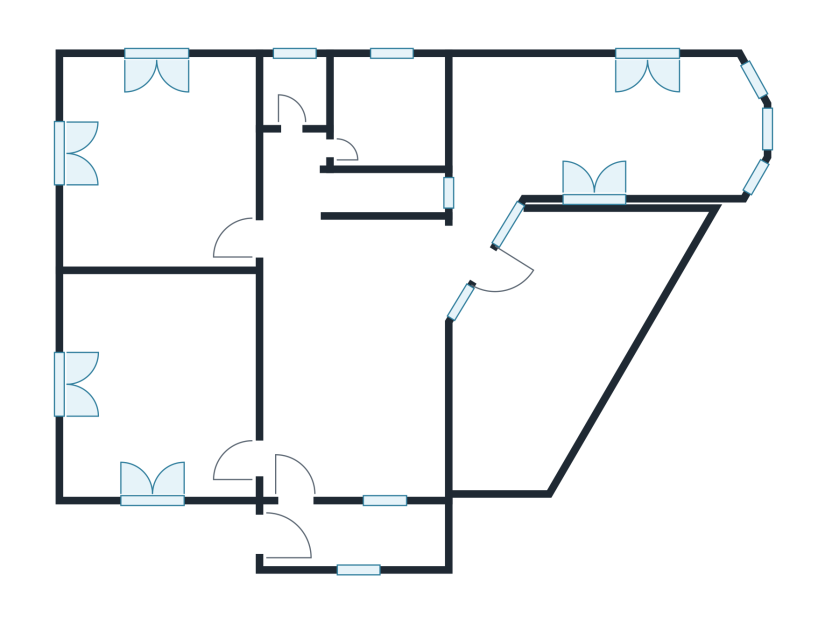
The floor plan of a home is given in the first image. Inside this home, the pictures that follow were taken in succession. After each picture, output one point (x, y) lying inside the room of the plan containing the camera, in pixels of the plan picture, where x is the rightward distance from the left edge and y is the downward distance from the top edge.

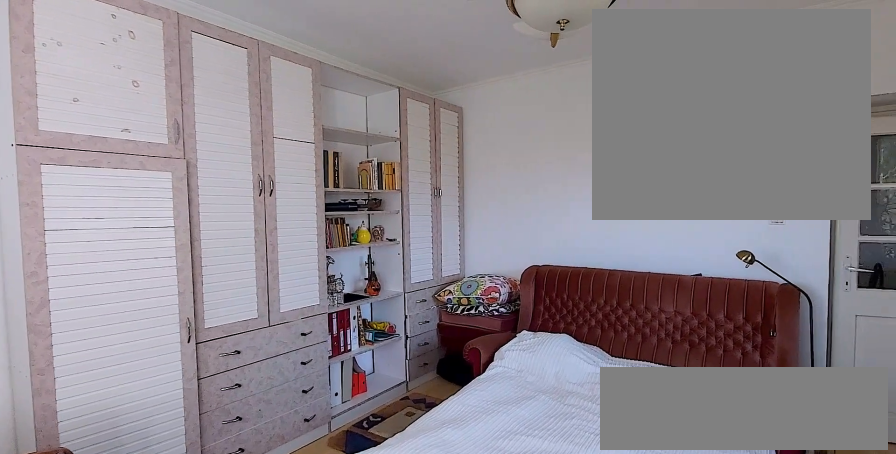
(163, 393)
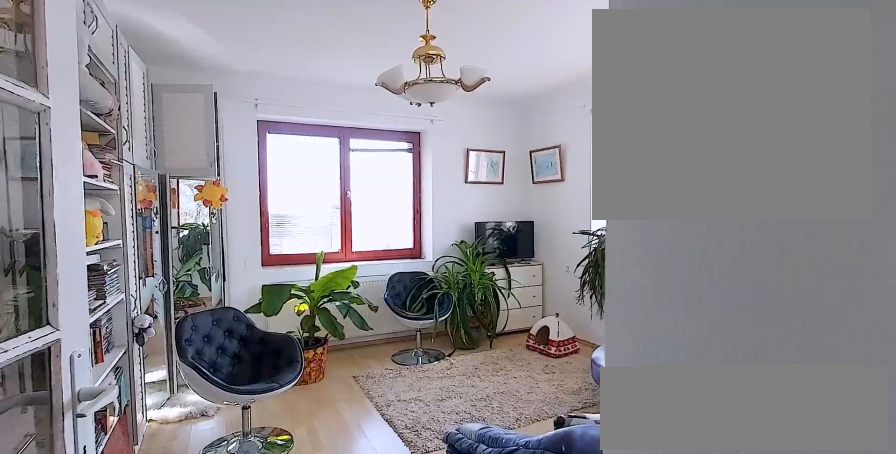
(163, 170)
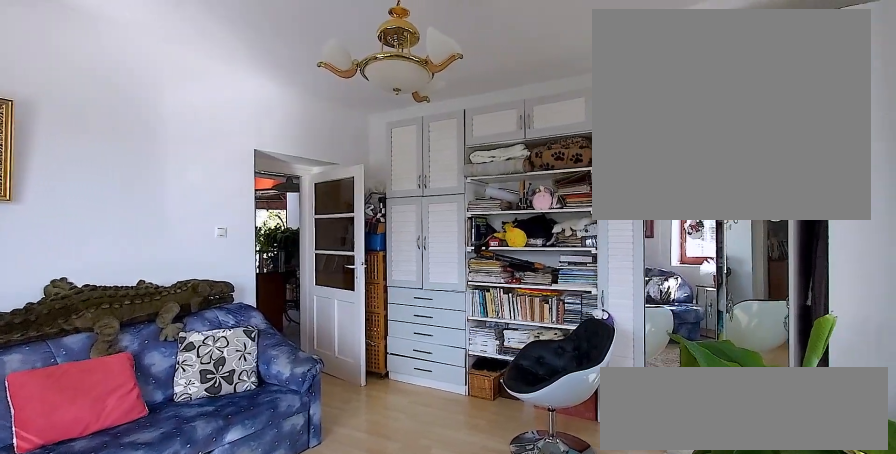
(163, 170)
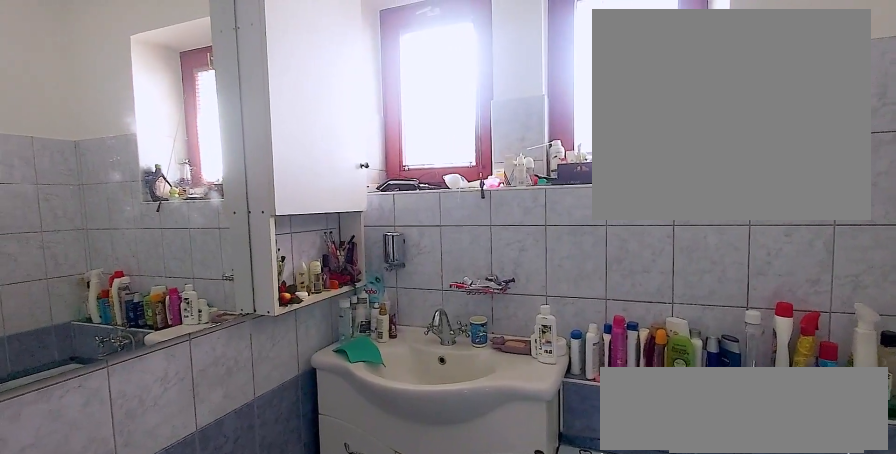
(392, 117)
